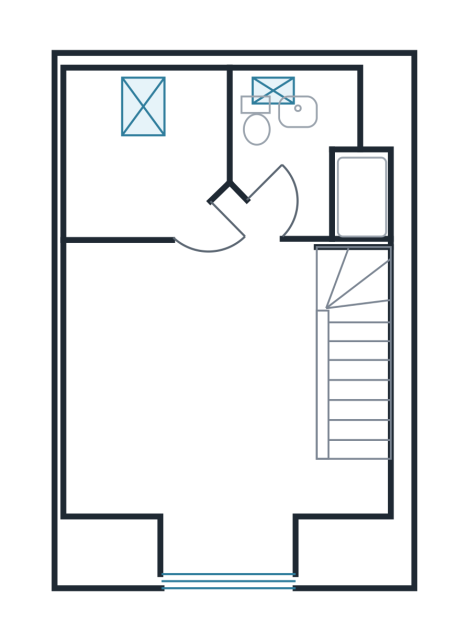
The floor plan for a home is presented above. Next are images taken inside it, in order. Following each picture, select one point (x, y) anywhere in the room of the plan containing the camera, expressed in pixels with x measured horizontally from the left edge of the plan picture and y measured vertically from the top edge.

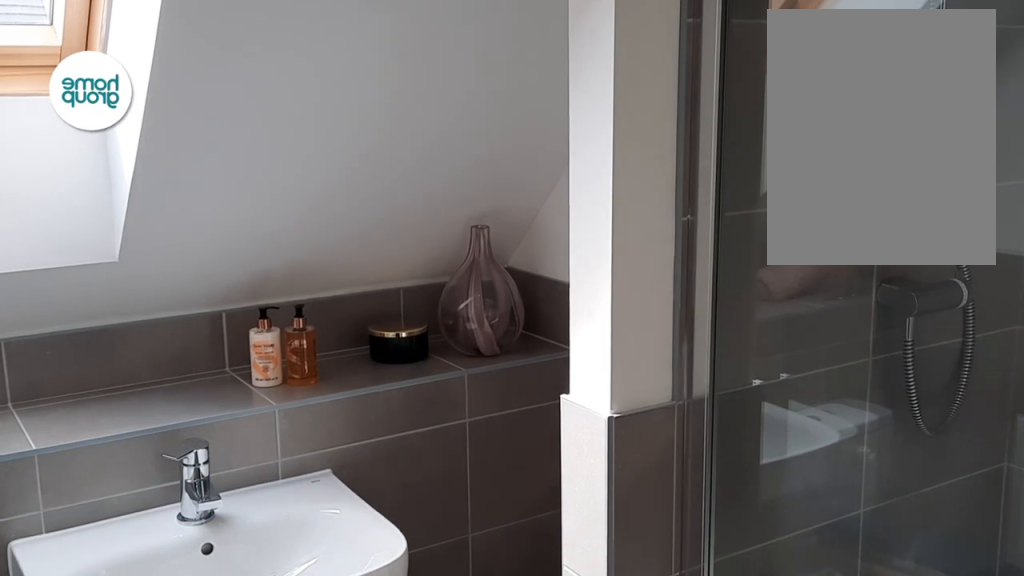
(308, 154)
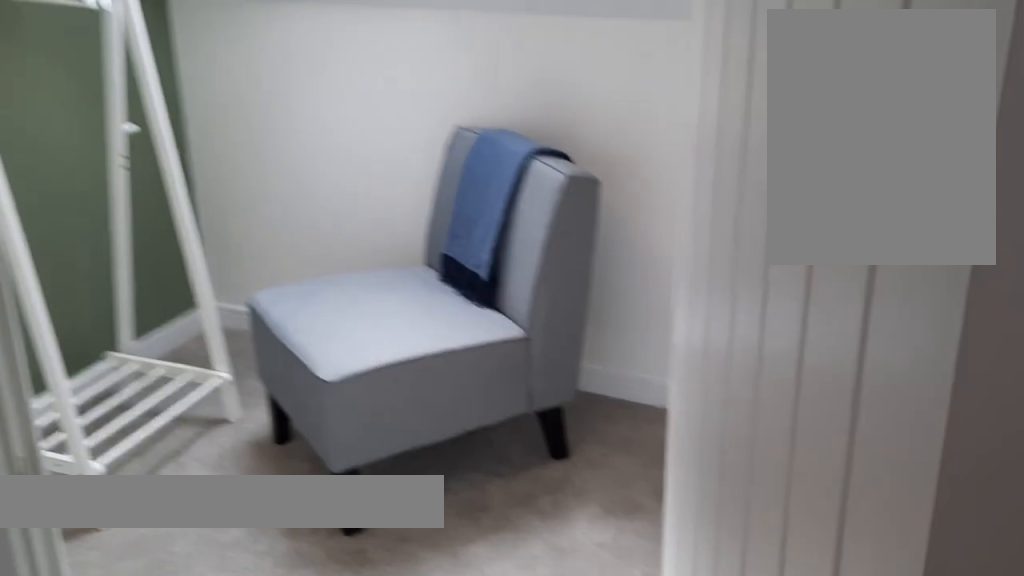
(140, 149)
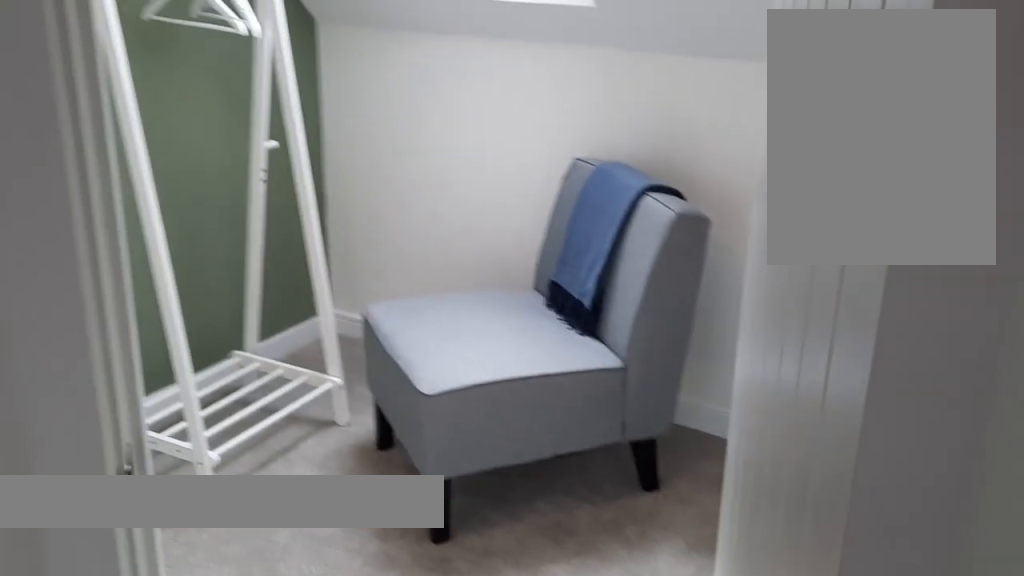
(140, 149)
